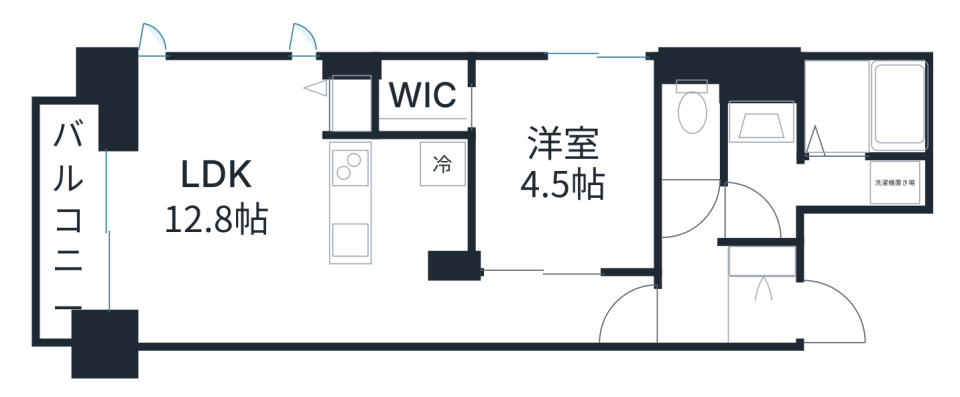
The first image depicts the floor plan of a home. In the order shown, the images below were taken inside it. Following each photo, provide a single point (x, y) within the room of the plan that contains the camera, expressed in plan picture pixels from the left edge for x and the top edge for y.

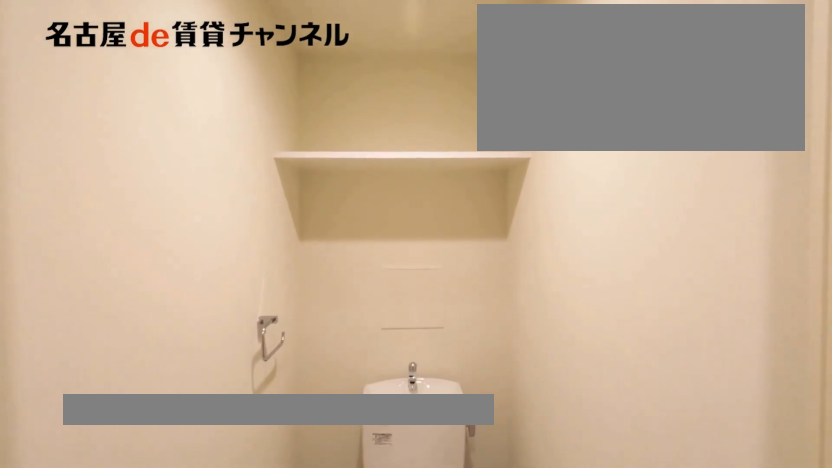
(693, 117)
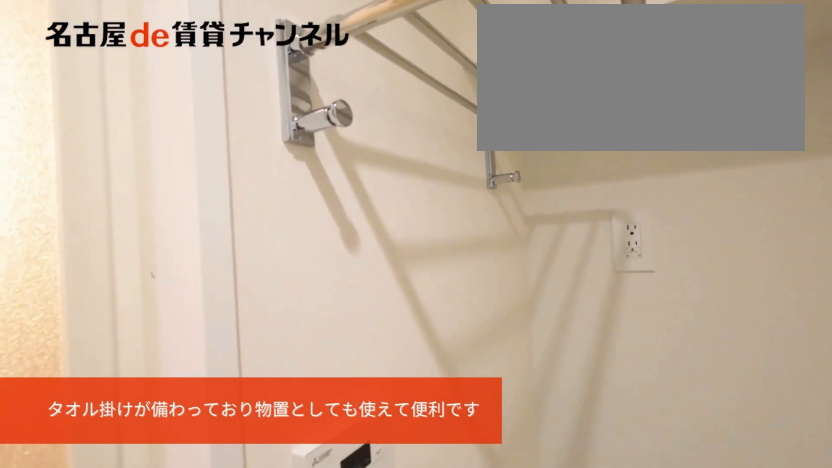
(818, 184)
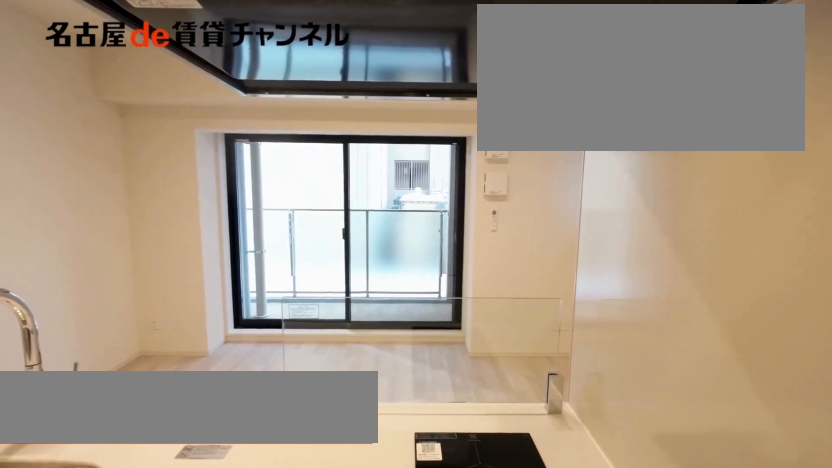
(400, 205)
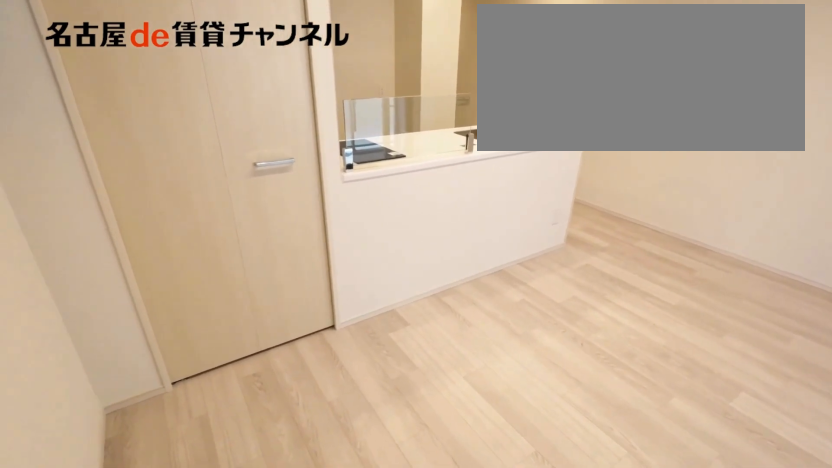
(215, 201)
